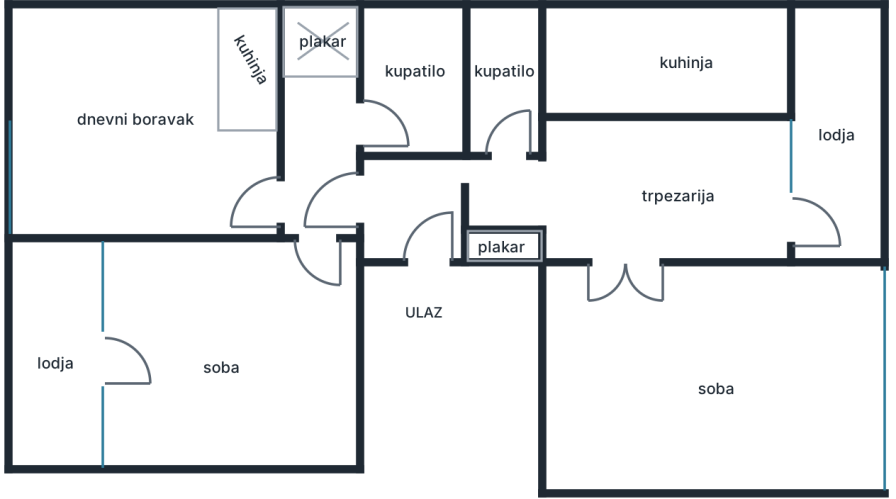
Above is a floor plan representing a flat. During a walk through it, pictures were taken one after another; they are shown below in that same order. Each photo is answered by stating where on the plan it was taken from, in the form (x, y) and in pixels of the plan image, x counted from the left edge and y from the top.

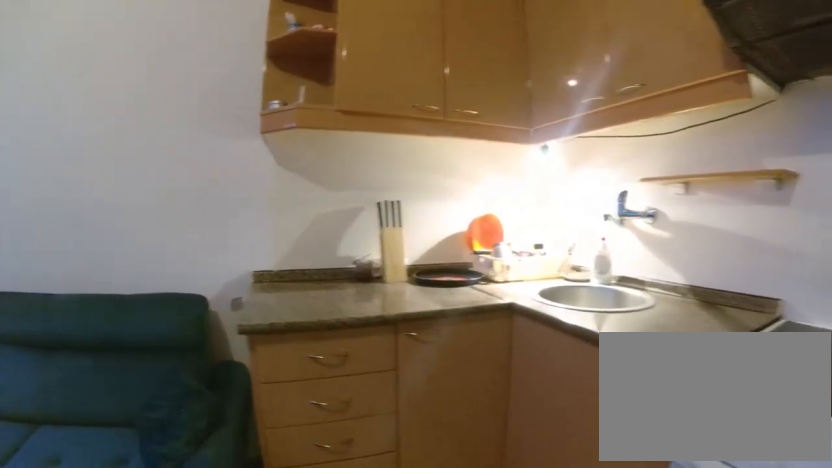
(220, 132)
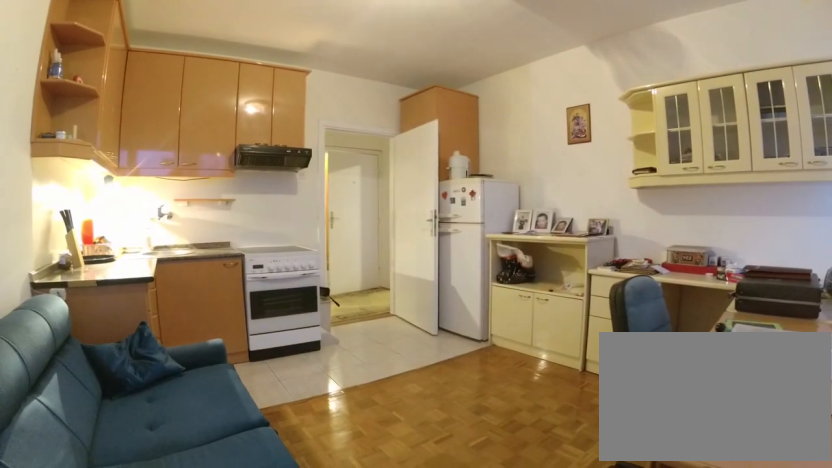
(37, 32)
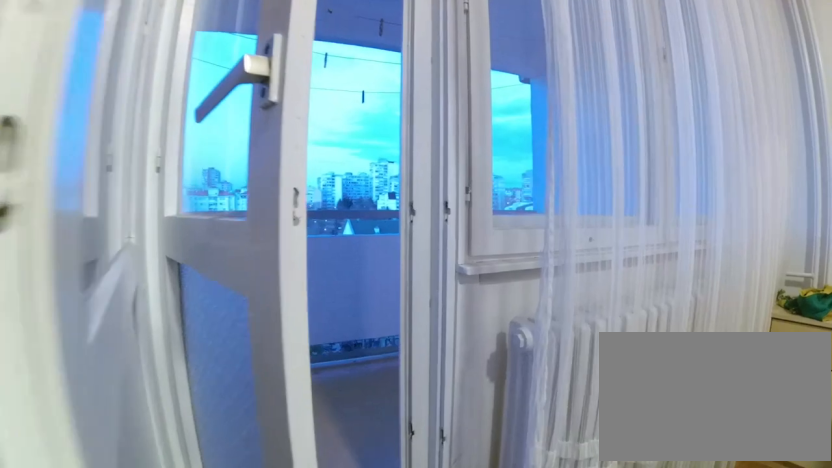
(210, 383)
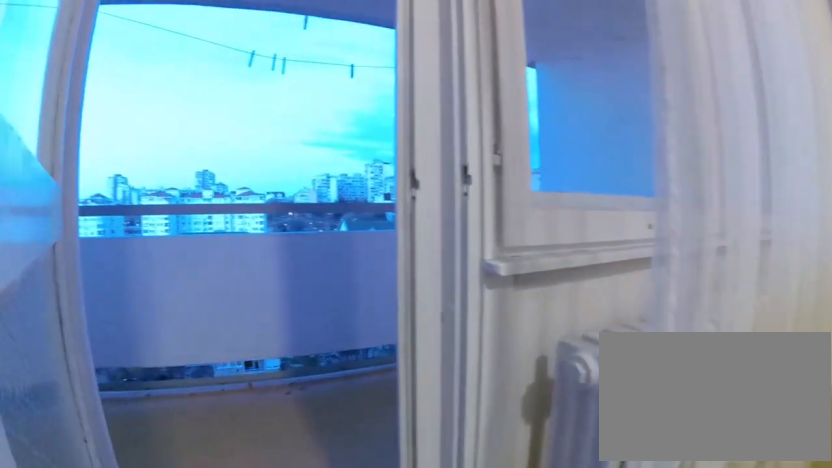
(183, 383)
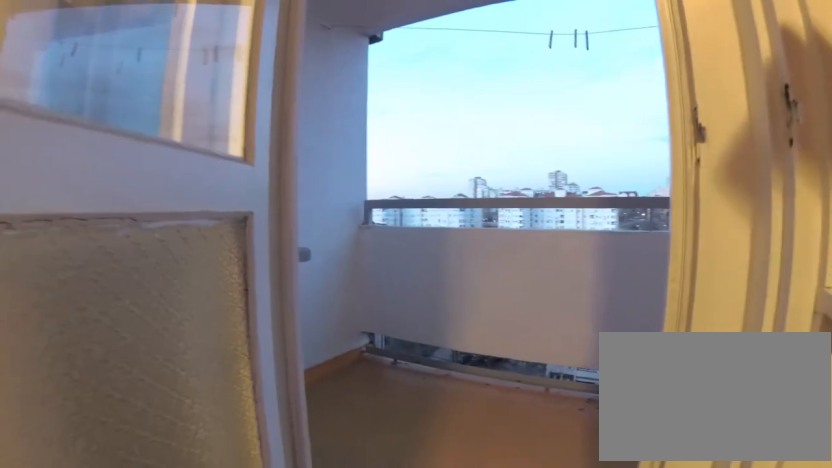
(131, 376)
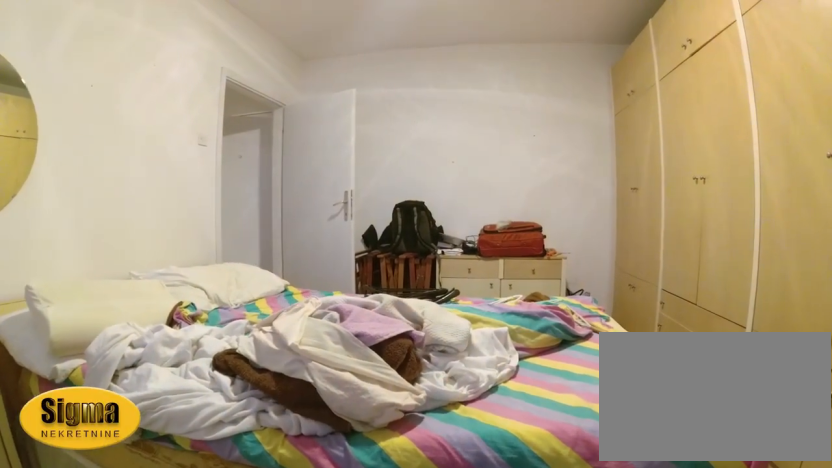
(109, 383)
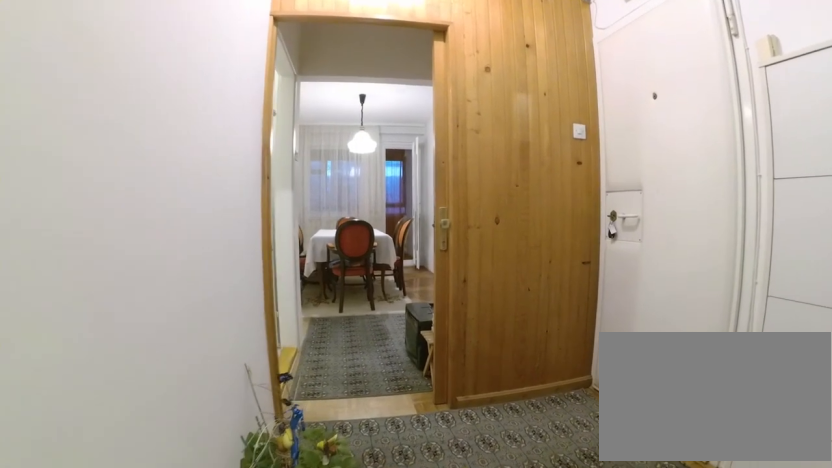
(347, 205)
